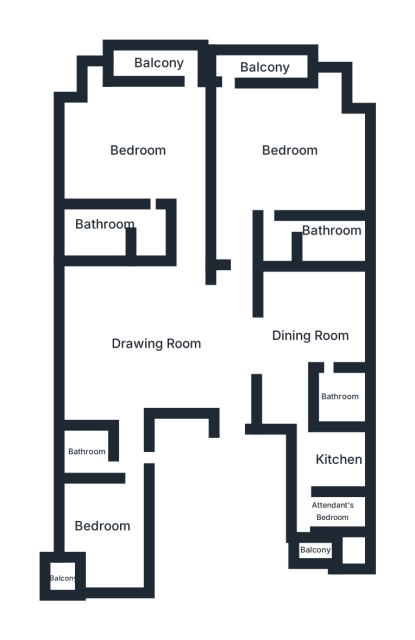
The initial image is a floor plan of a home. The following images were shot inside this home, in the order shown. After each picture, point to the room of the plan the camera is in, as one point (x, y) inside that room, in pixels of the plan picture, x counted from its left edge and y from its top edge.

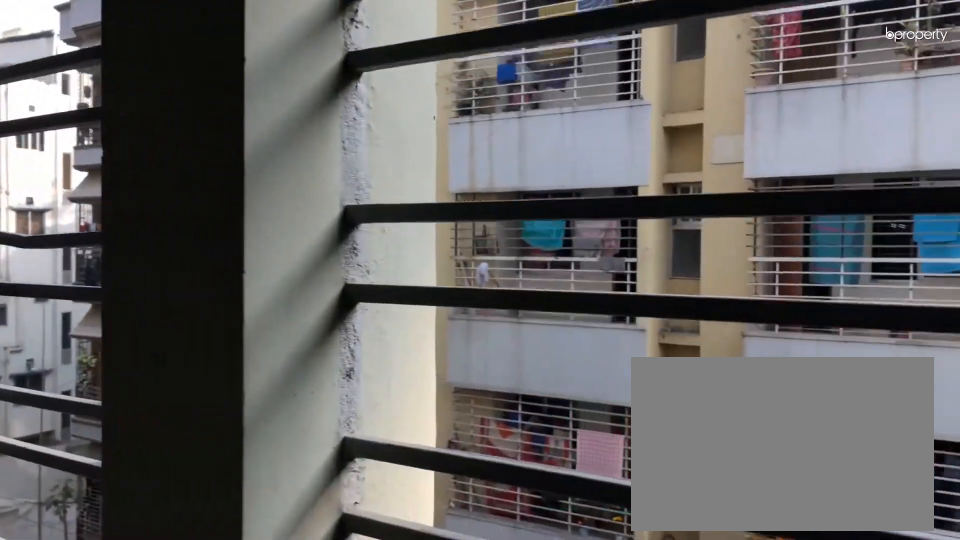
(162, 64)
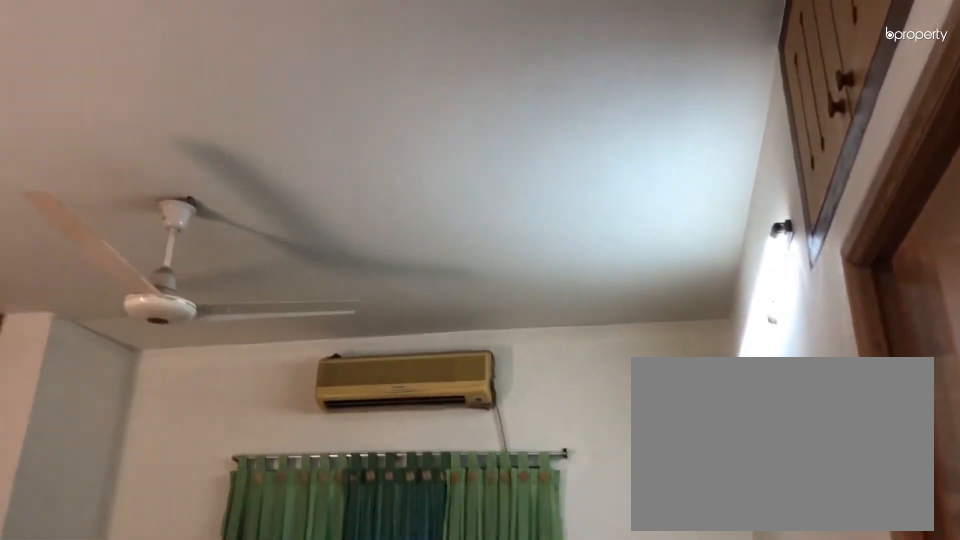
(290, 152)
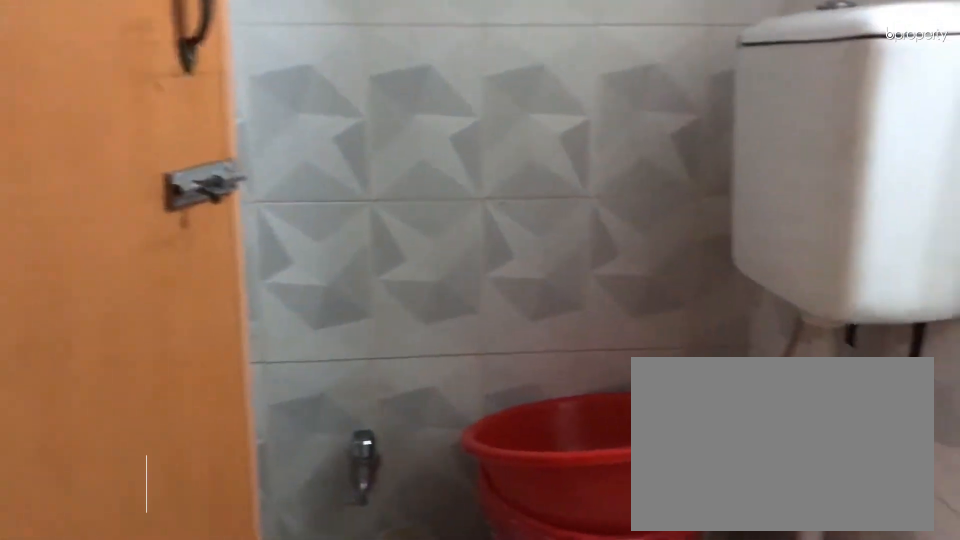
(85, 456)
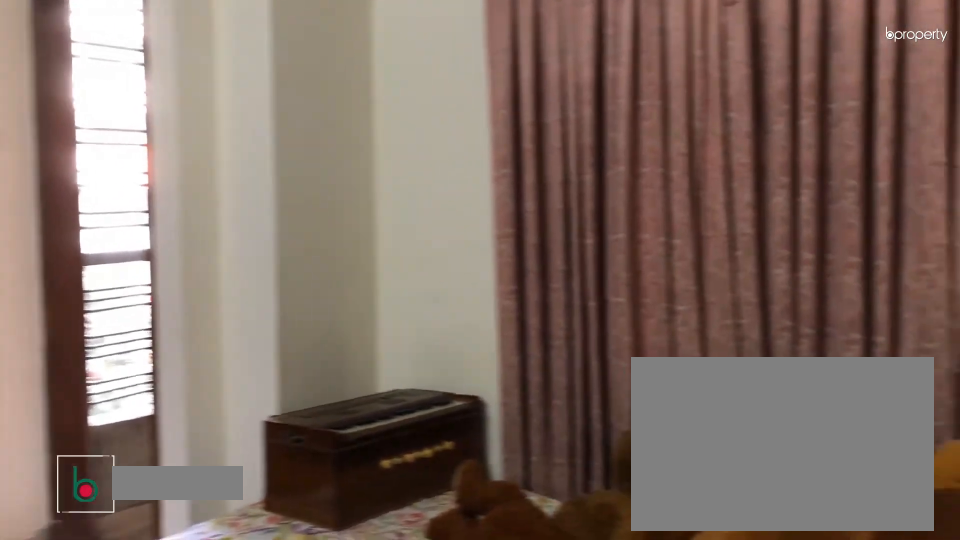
(104, 527)
